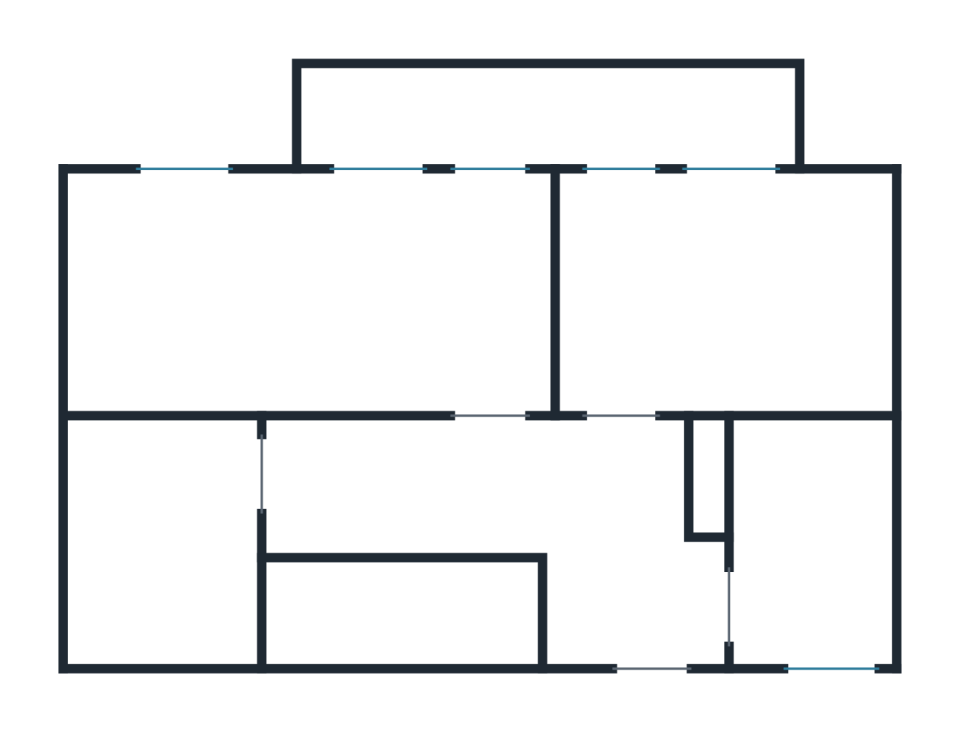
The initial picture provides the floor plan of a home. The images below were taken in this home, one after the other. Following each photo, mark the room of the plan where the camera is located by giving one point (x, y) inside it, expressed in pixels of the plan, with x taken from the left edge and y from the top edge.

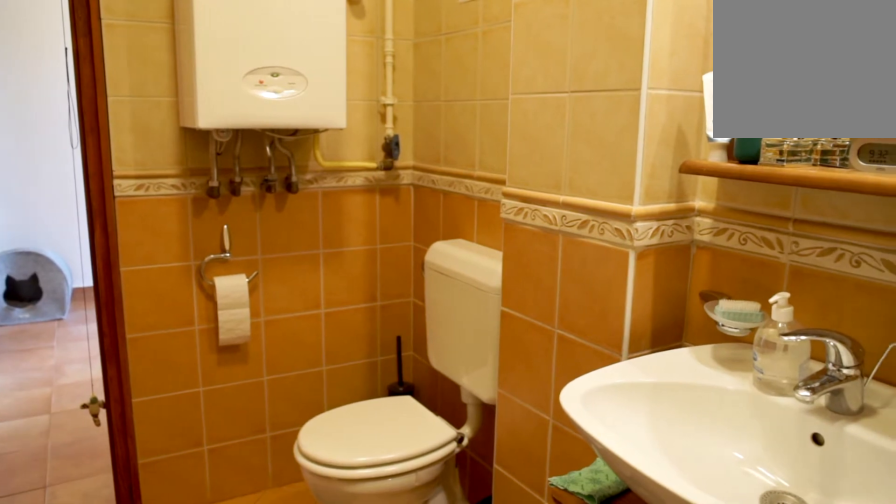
(159, 501)
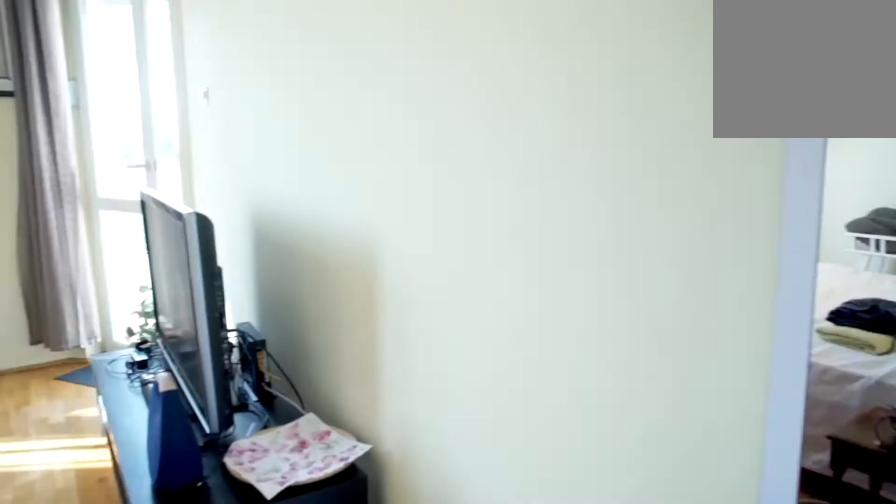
(433, 481)
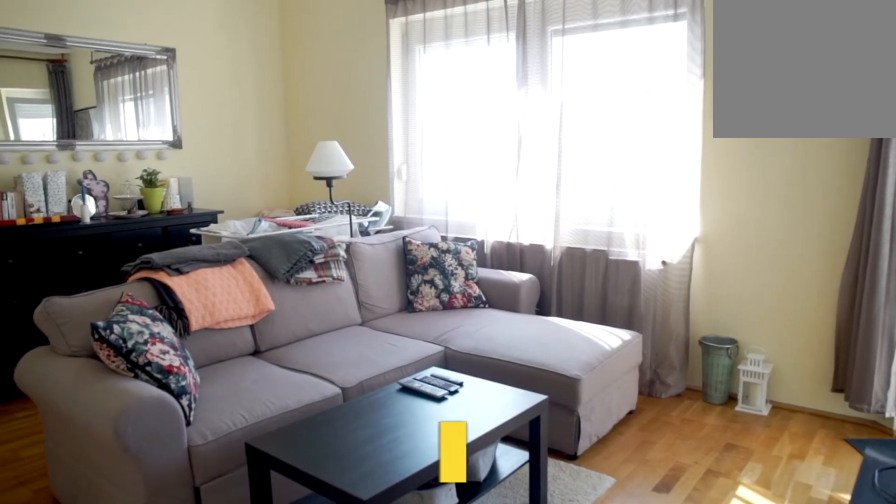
(310, 299)
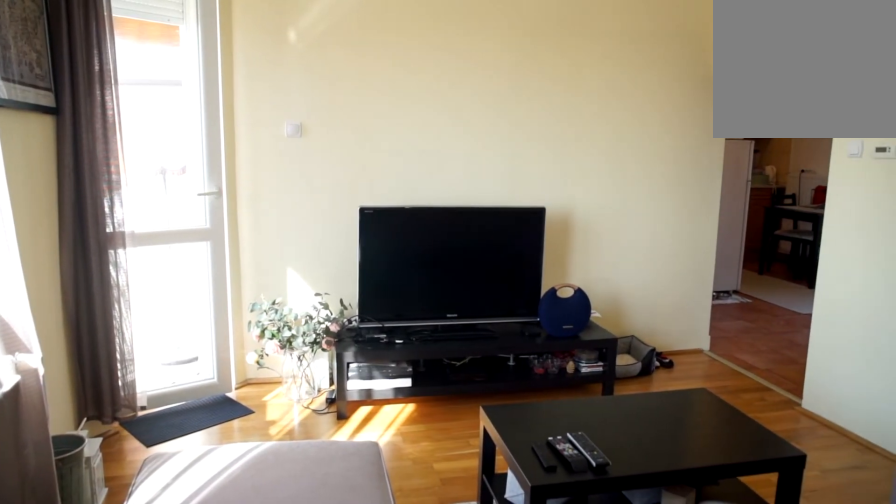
(310, 299)
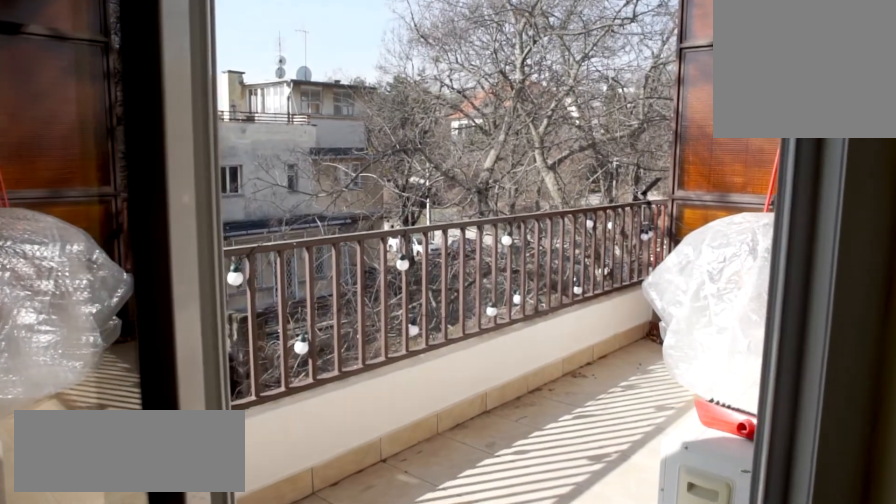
(540, 119)
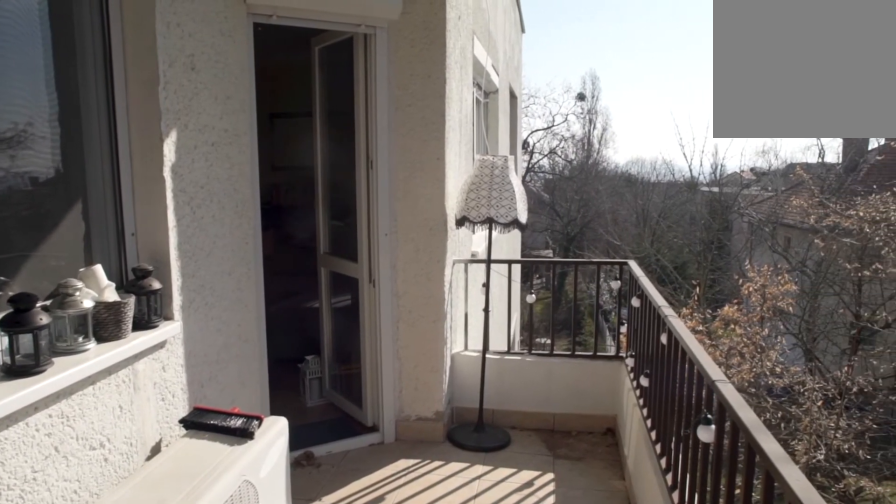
(539, 120)
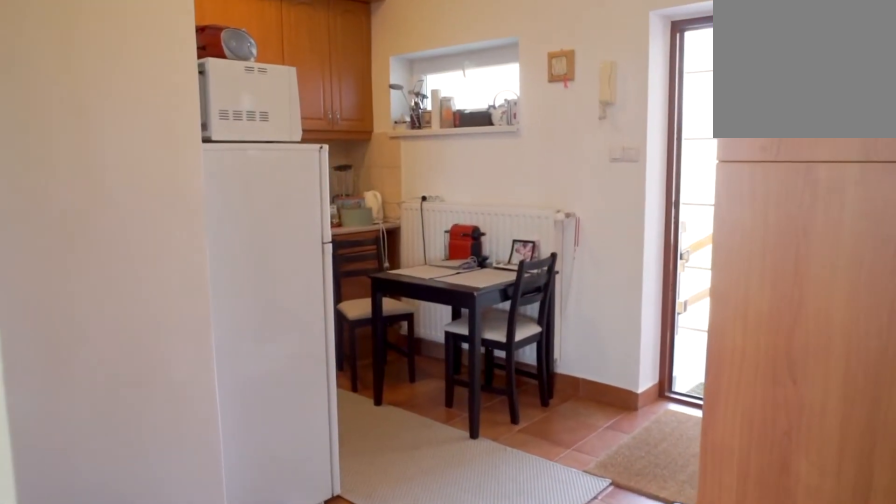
(541, 488)
